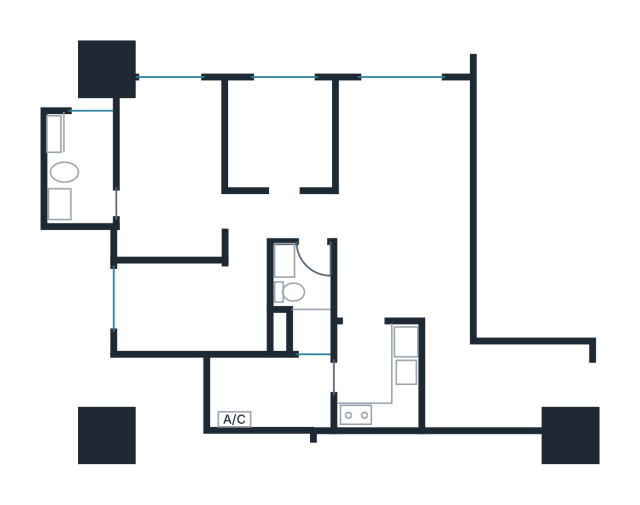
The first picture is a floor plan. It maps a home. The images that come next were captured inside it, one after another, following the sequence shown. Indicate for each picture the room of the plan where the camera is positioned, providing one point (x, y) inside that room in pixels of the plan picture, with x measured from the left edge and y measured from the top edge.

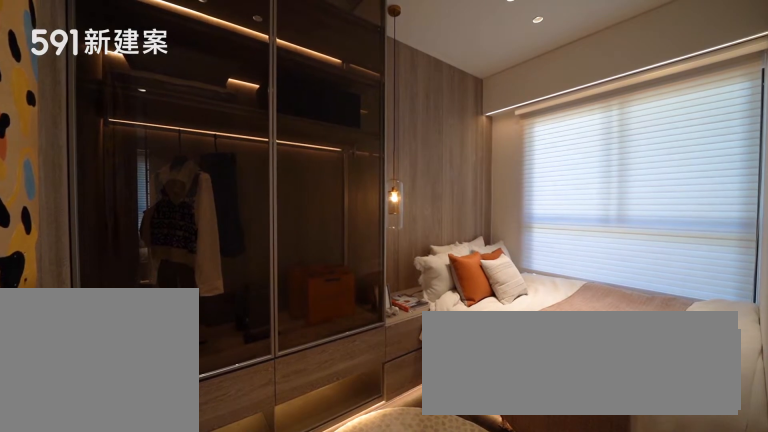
(193, 304)
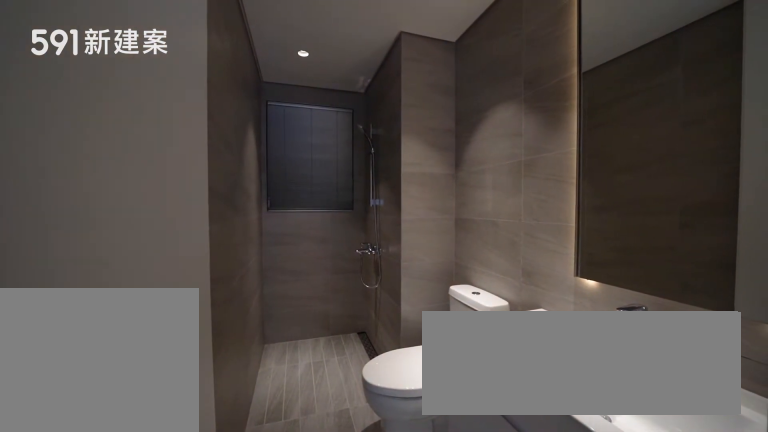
(304, 296)
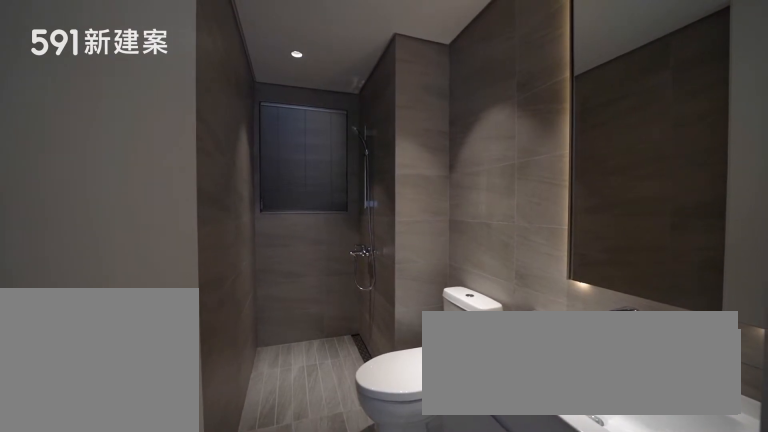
(304, 296)
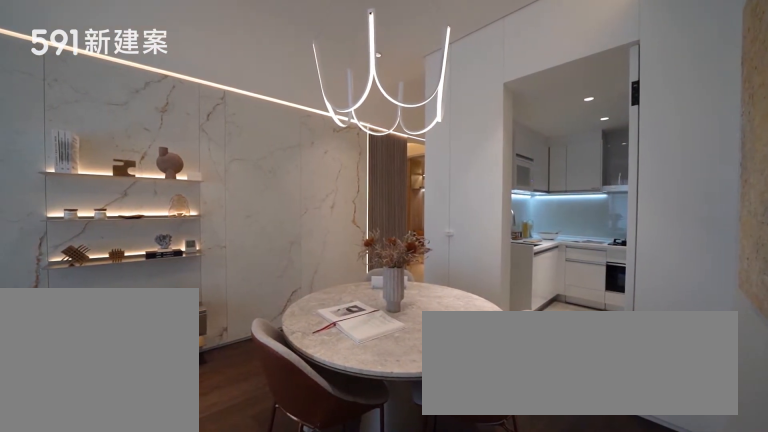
(406, 279)
